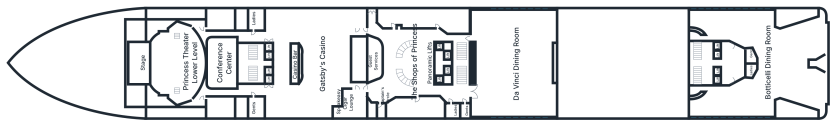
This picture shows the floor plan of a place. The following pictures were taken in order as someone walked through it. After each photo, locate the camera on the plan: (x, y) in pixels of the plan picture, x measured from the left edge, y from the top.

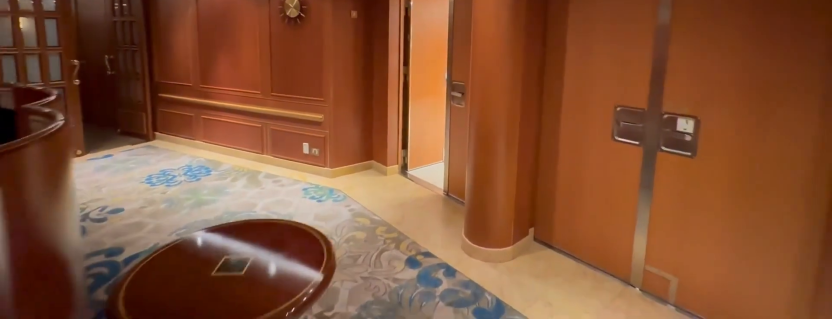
(737, 57)
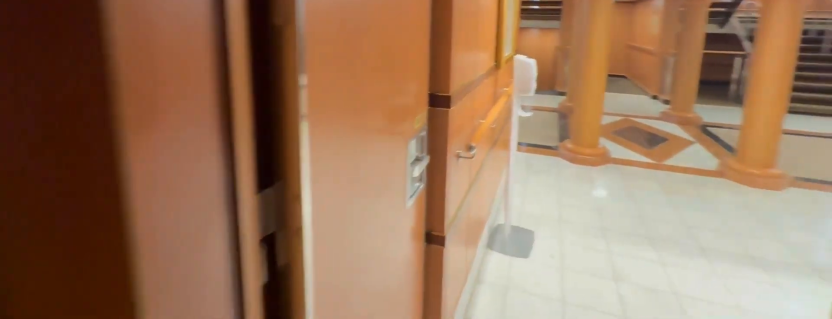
(727, 62)
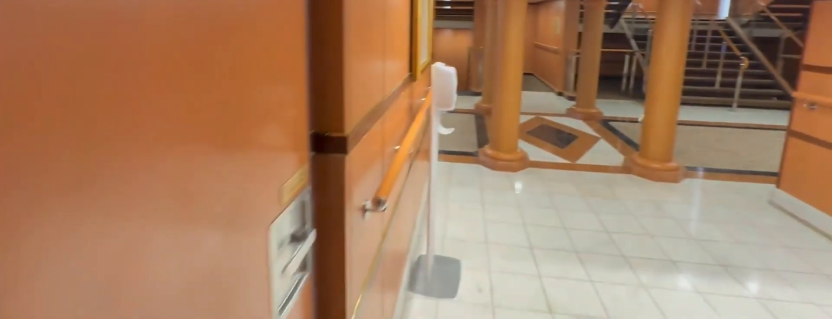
(716, 62)
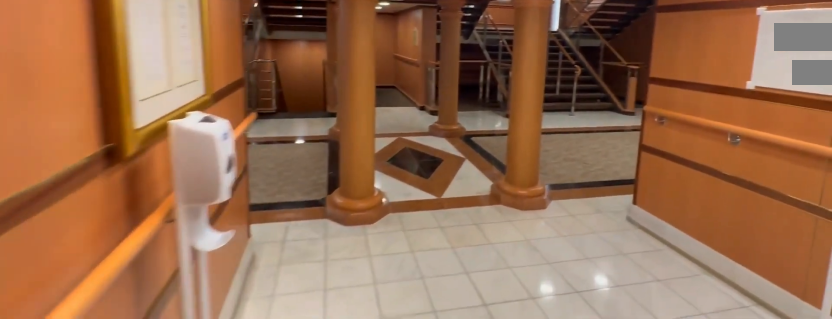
(715, 62)
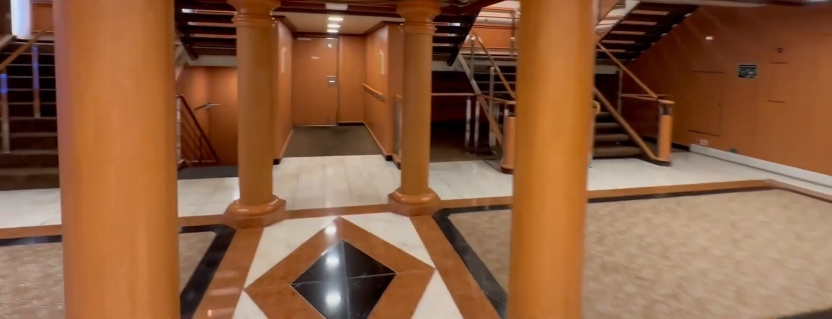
(711, 62)
